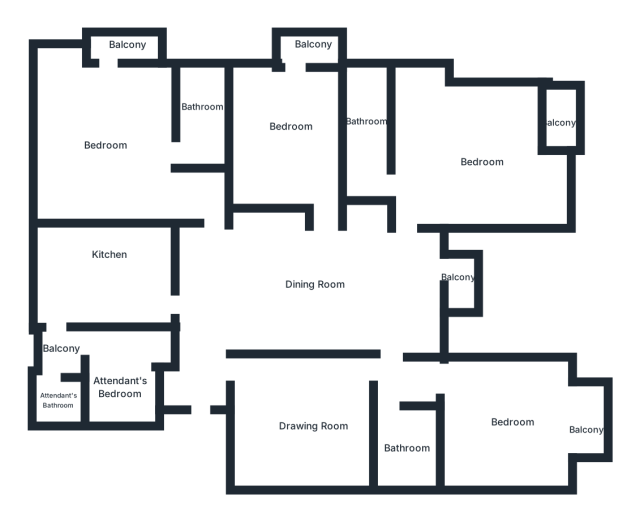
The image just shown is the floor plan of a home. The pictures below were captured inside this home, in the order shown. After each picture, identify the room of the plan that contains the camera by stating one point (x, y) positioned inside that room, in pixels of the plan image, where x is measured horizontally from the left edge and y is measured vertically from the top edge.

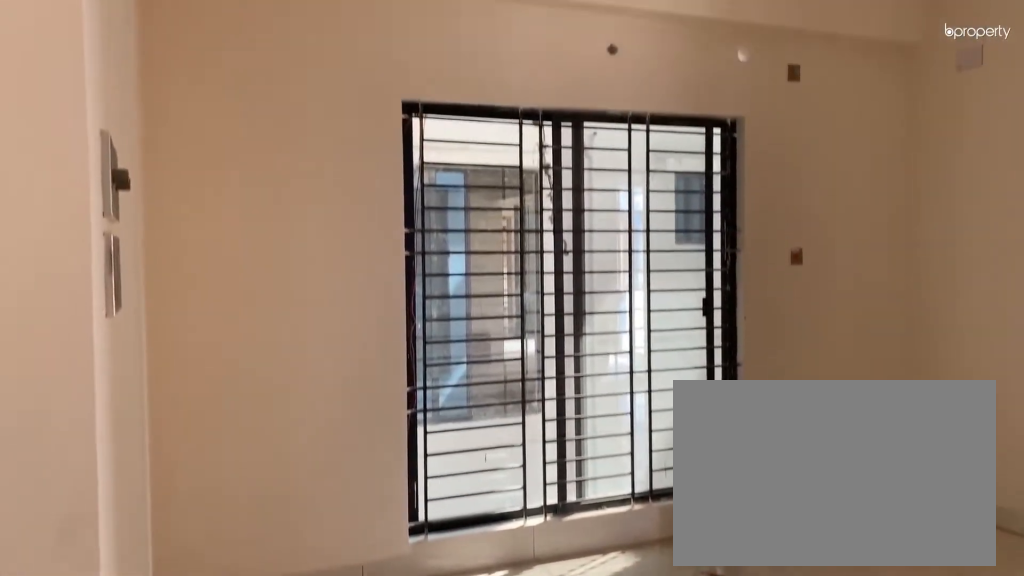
(315, 425)
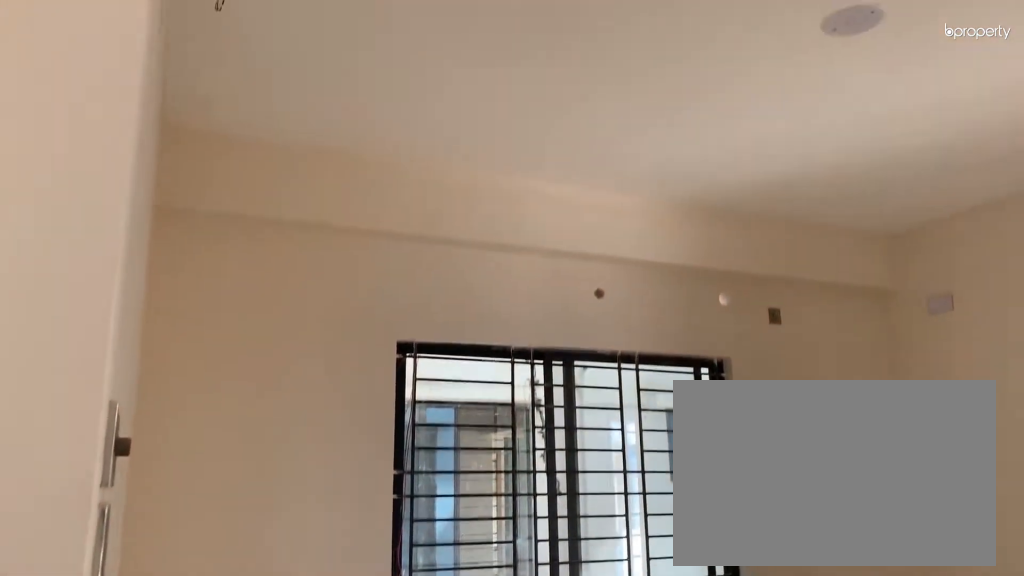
(315, 425)
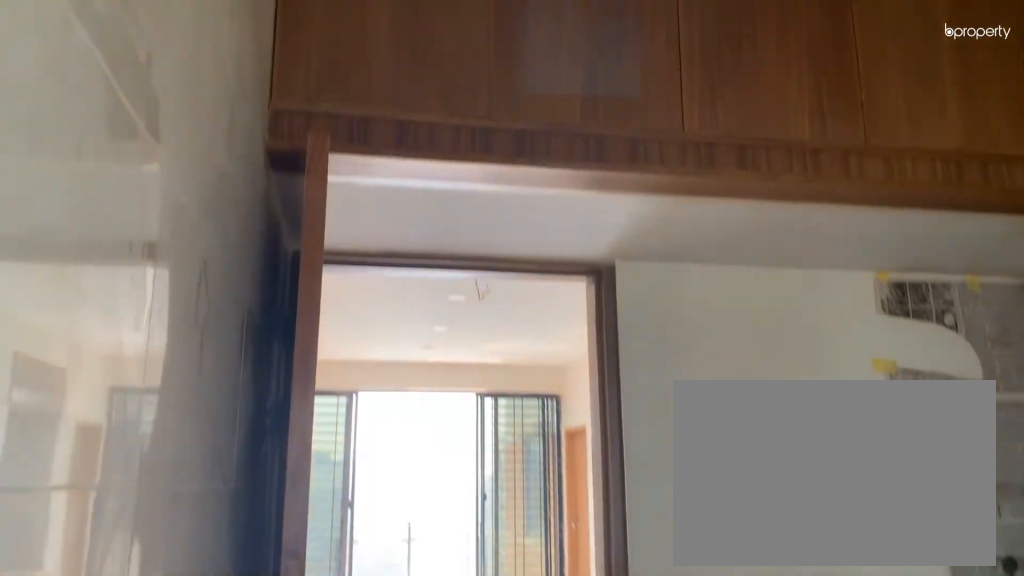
(106, 269)
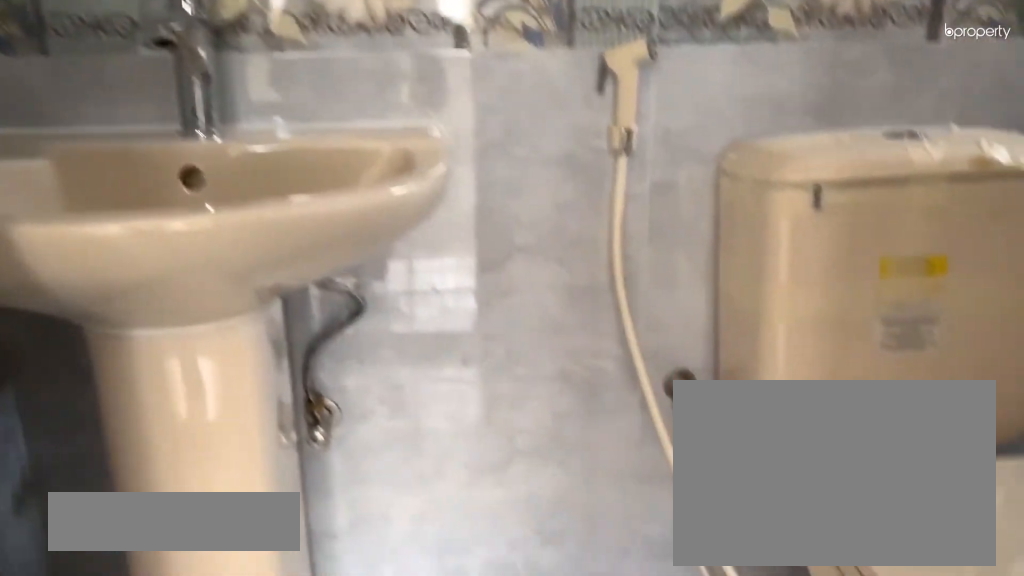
(195, 126)
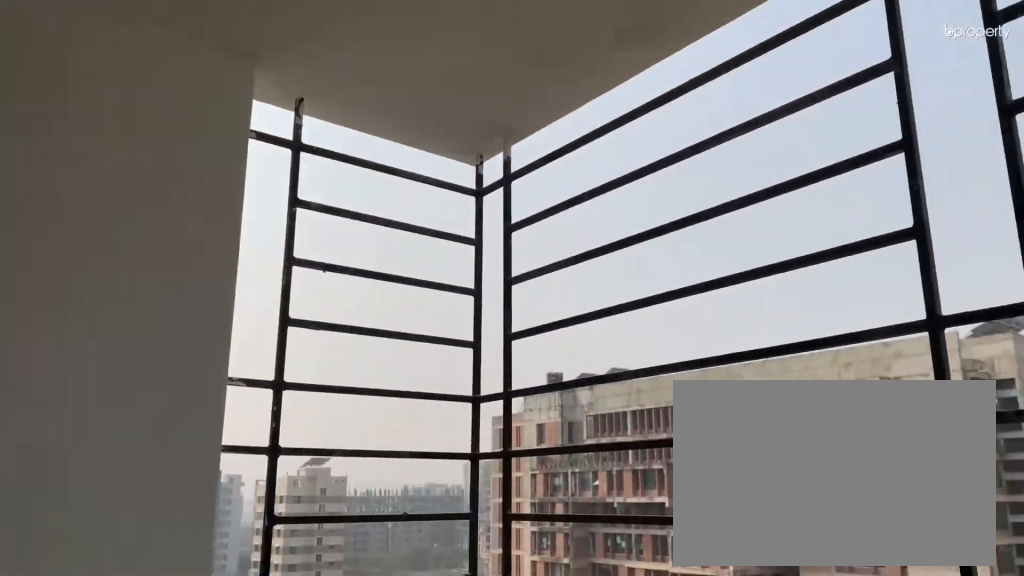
(122, 51)
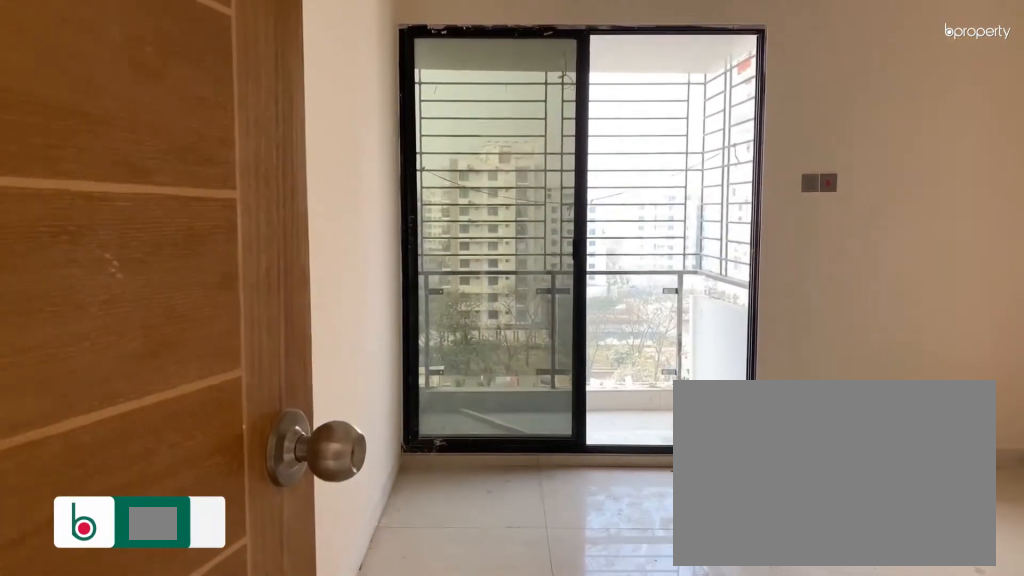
(315, 209)
